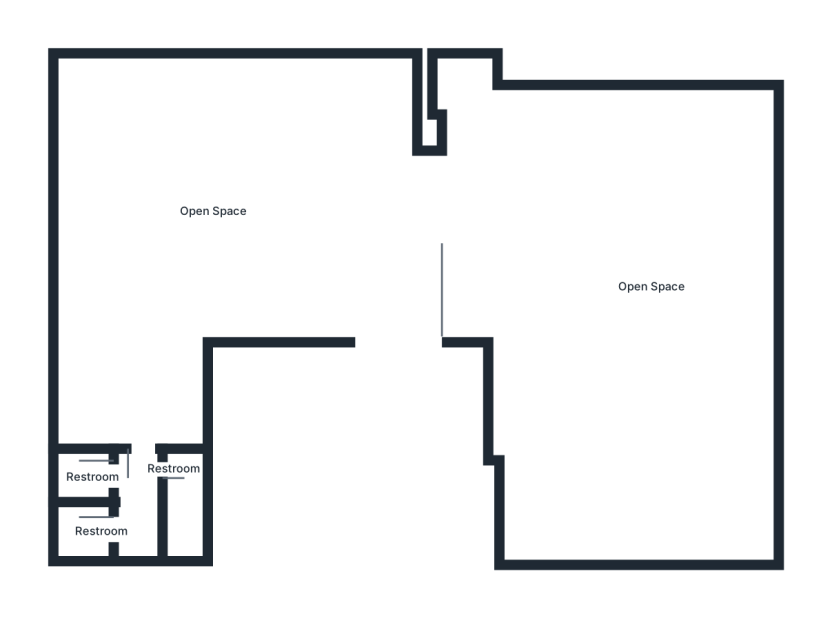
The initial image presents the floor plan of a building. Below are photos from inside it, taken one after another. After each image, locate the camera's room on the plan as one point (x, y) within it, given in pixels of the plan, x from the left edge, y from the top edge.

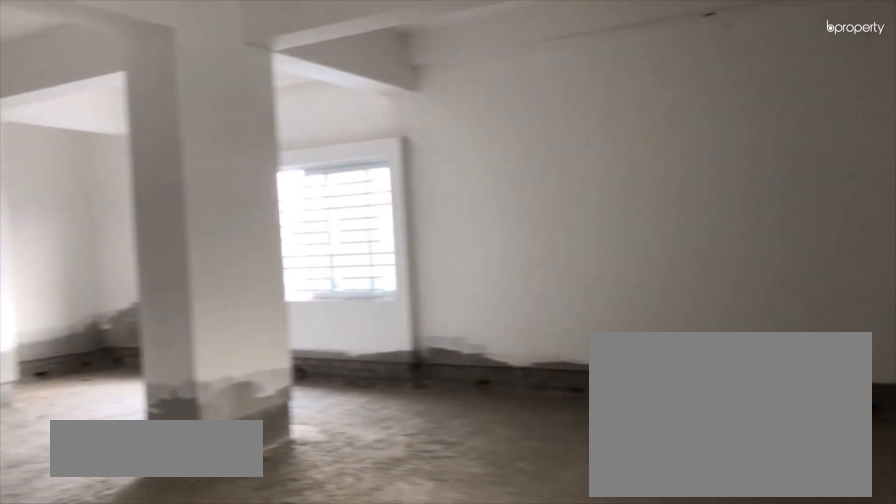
(208, 214)
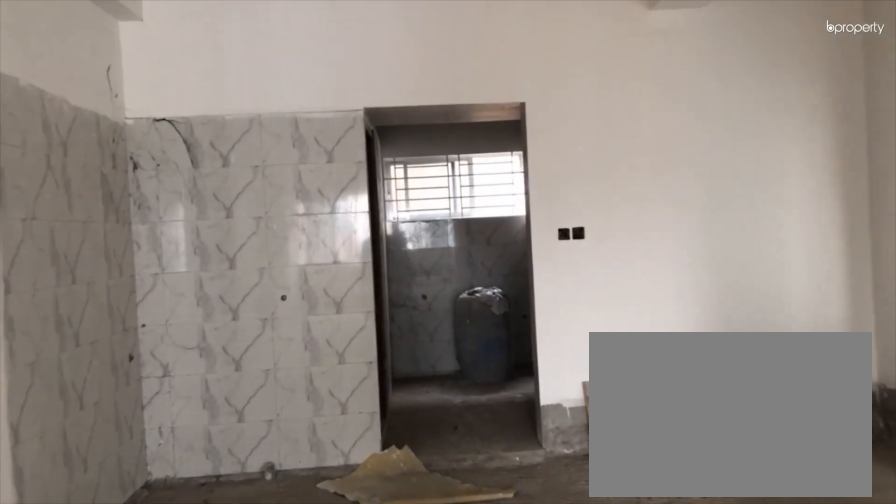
(139, 331)
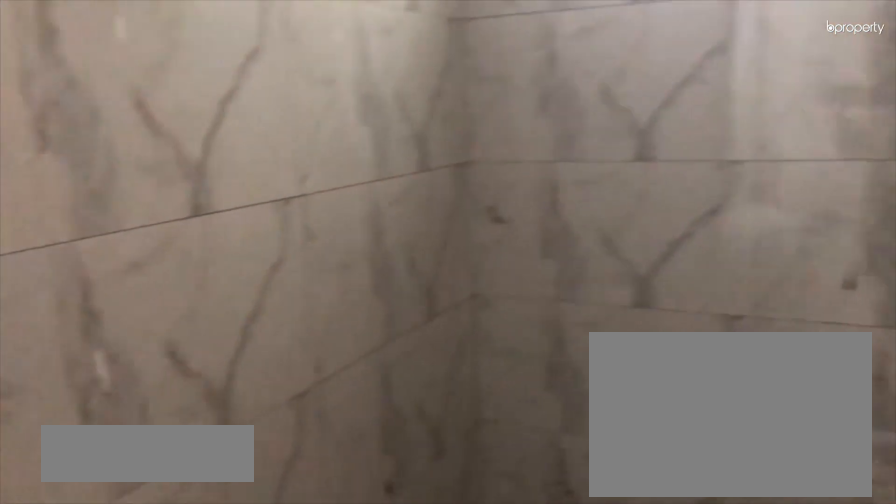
(93, 530)
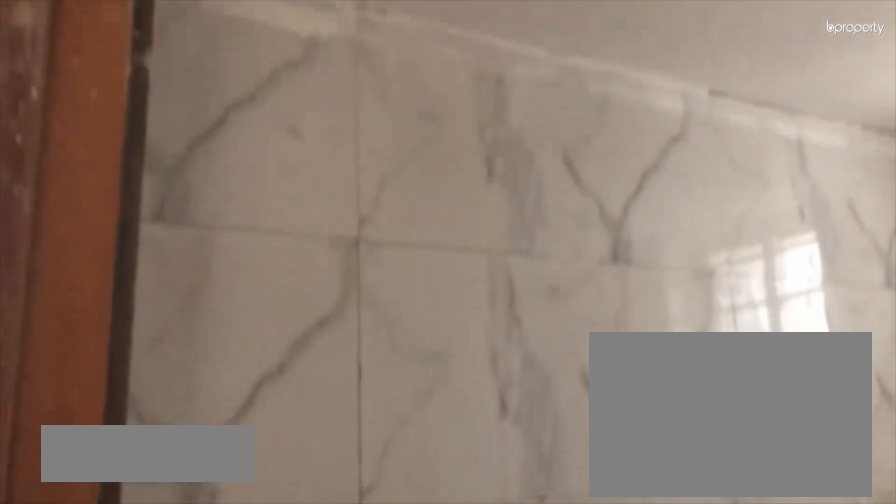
(93, 530)
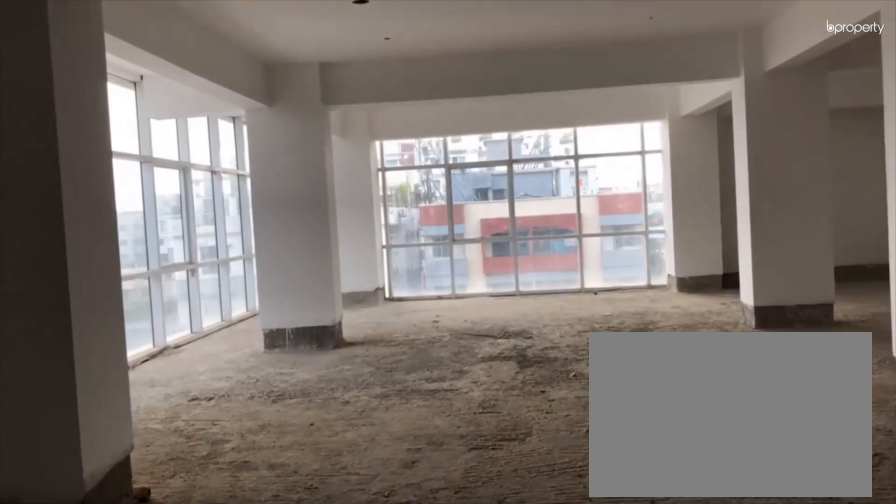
(604, 257)
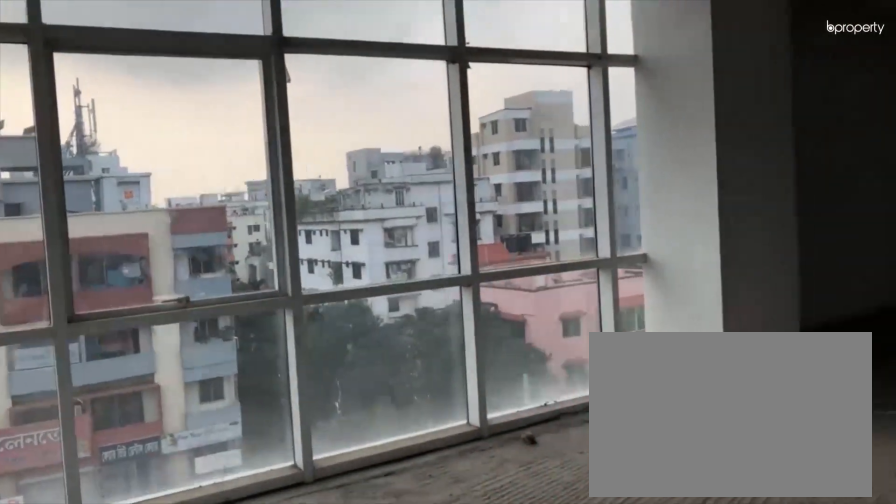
(604, 257)
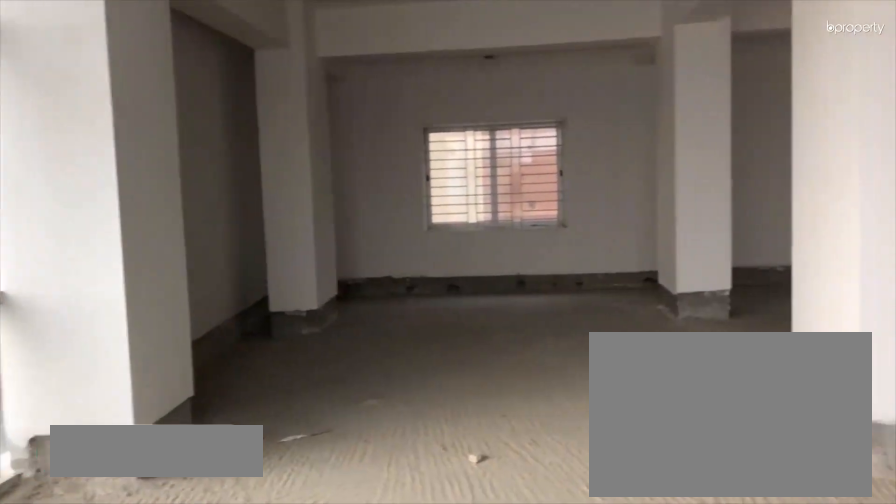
(604, 257)
